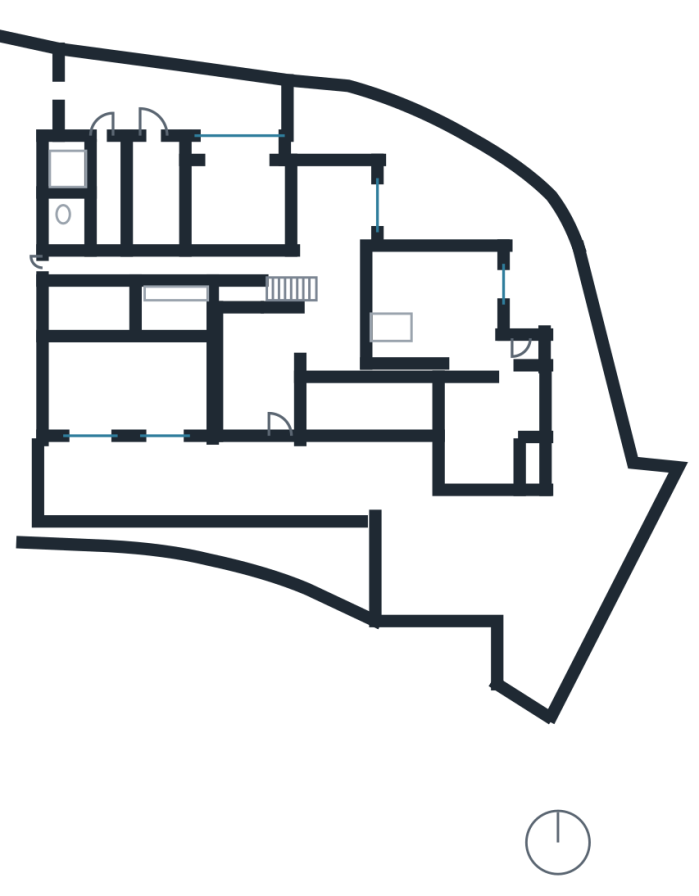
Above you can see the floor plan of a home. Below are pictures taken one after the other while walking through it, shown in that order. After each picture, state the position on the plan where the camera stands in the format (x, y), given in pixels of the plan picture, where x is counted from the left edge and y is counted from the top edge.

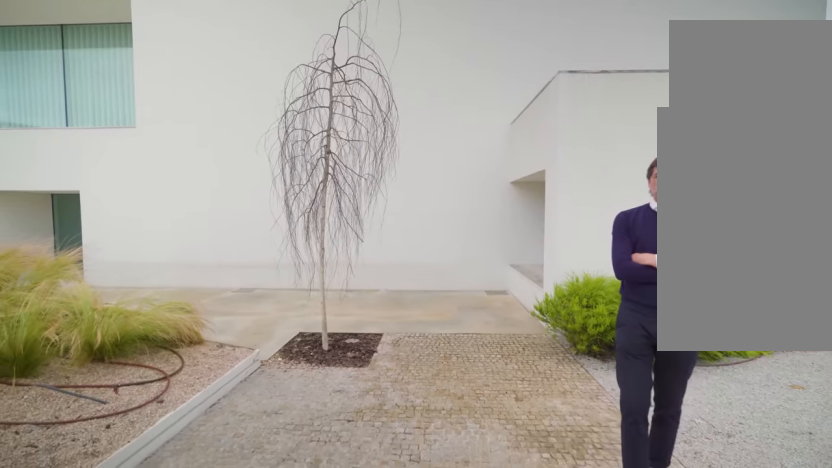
(401, 562)
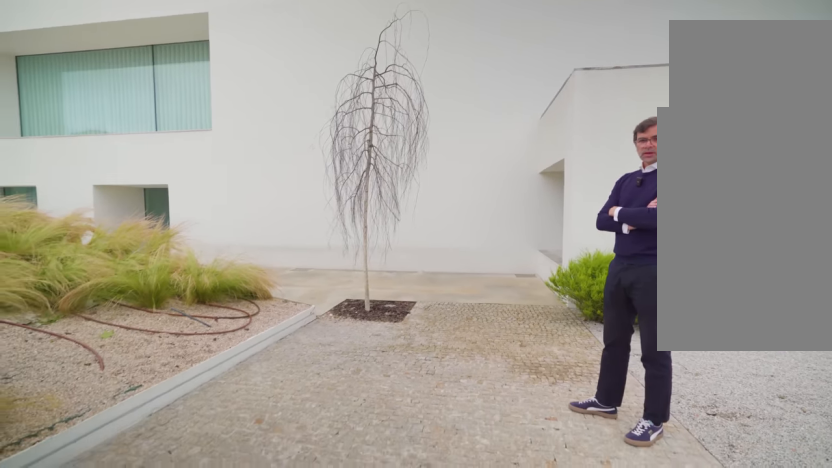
(398, 594)
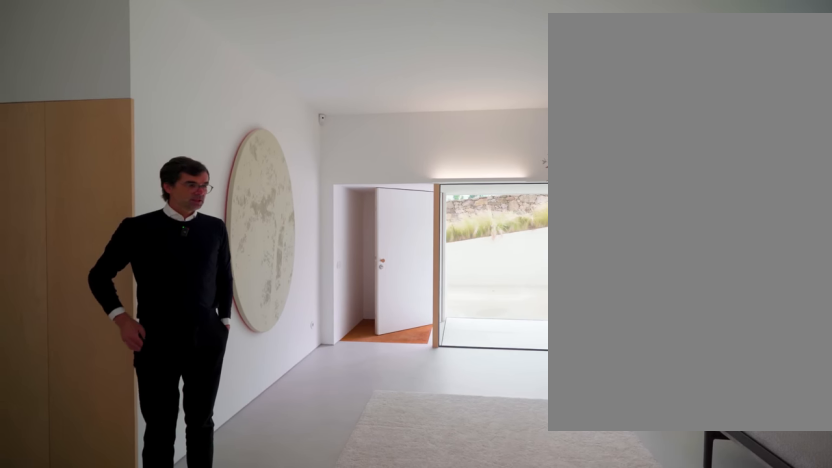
(243, 330)
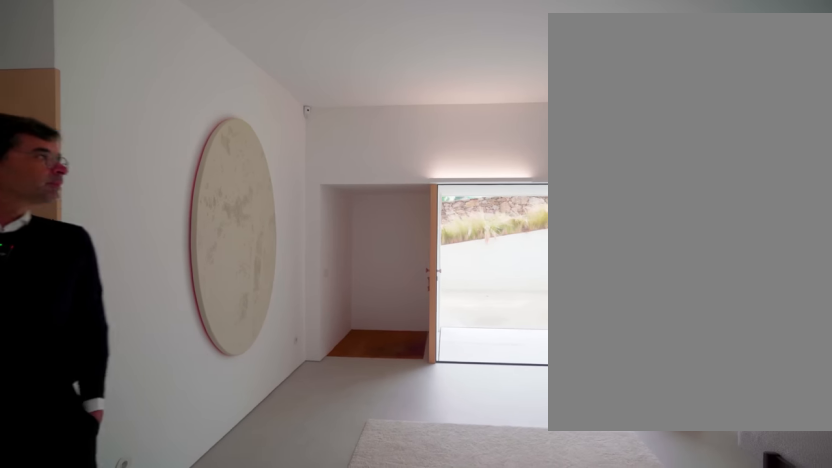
(244, 328)
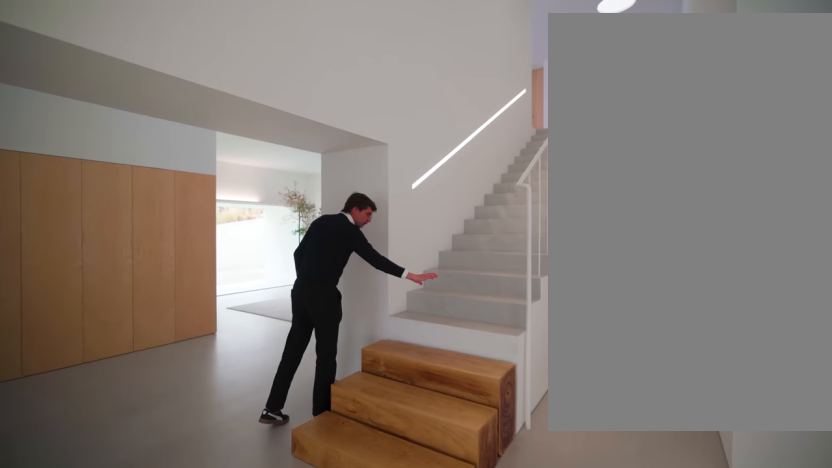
(357, 268)
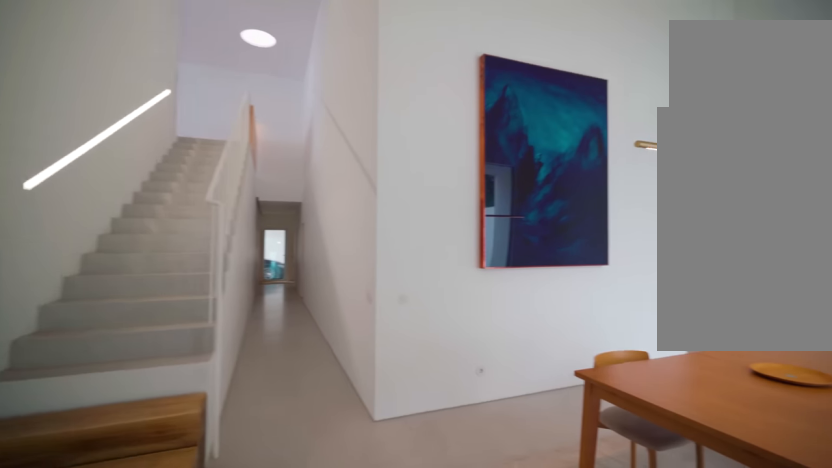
(358, 276)
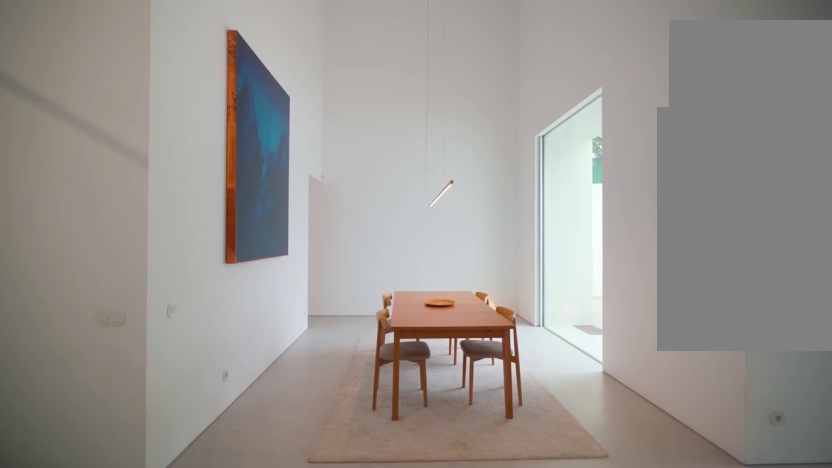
(335, 293)
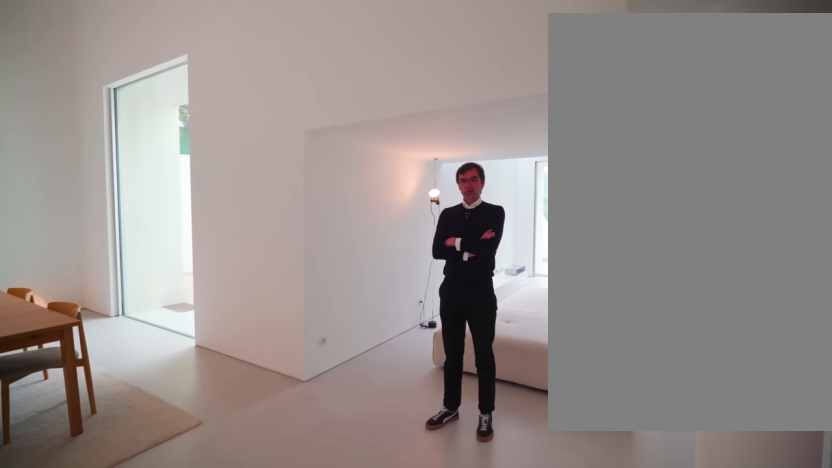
(328, 300)
